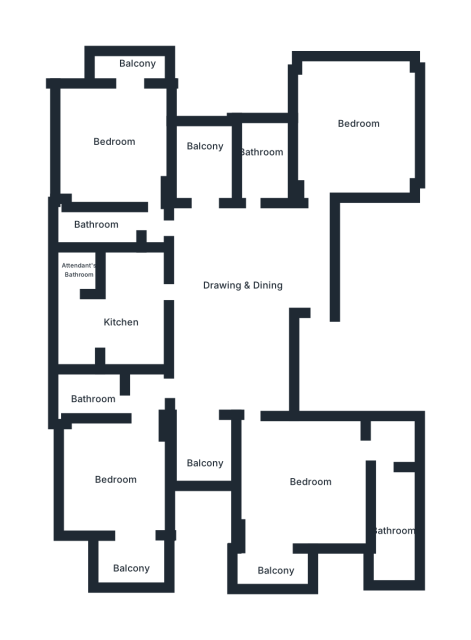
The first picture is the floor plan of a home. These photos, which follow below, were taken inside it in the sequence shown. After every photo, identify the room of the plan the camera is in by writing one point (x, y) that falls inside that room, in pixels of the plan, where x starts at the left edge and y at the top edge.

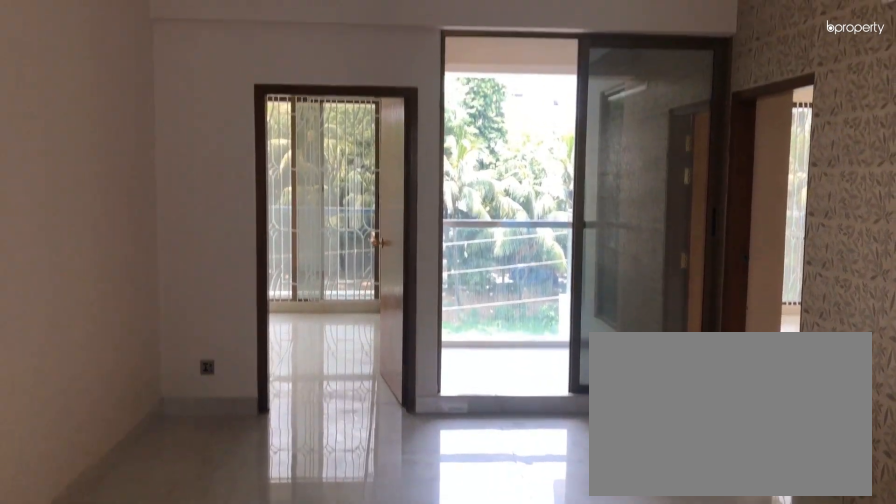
(236, 322)
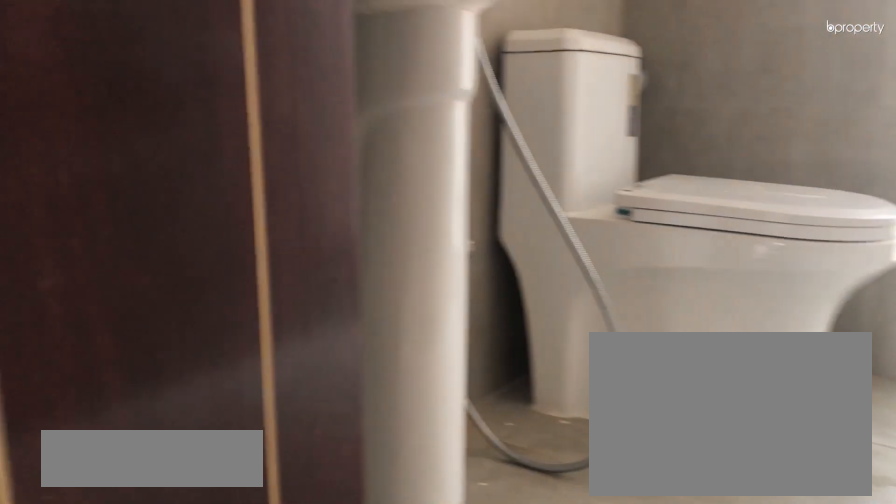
(261, 160)
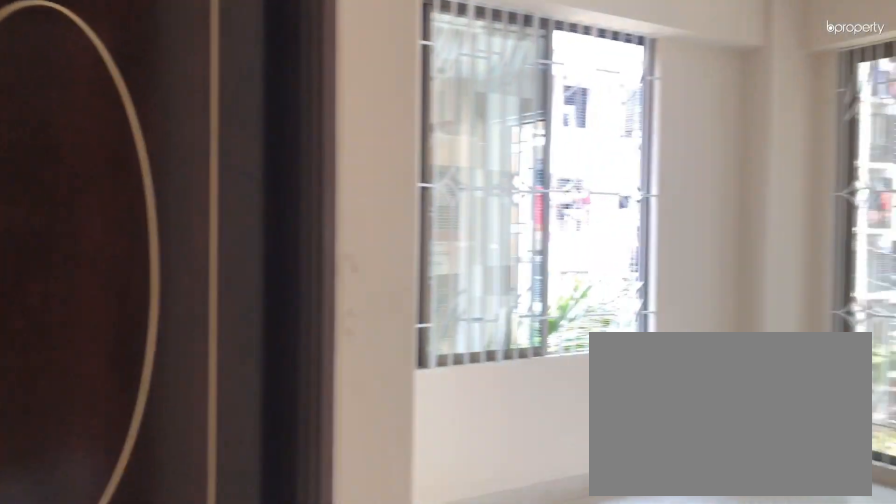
(151, 203)
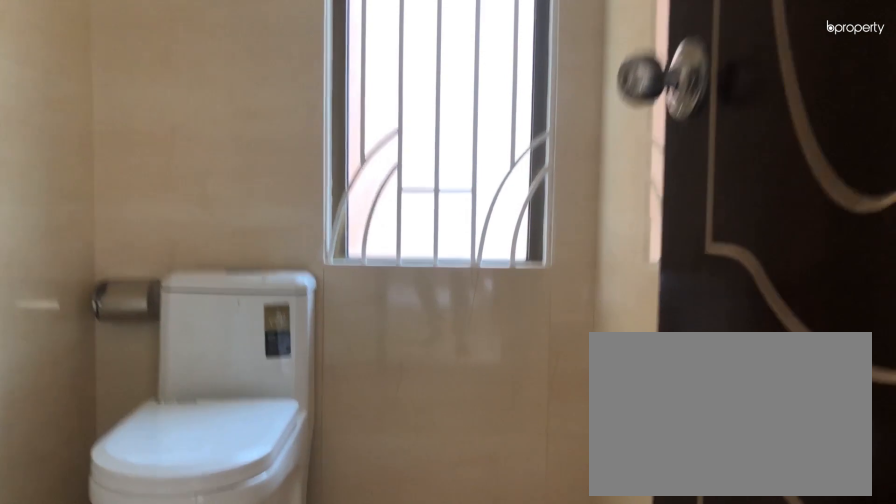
(109, 223)
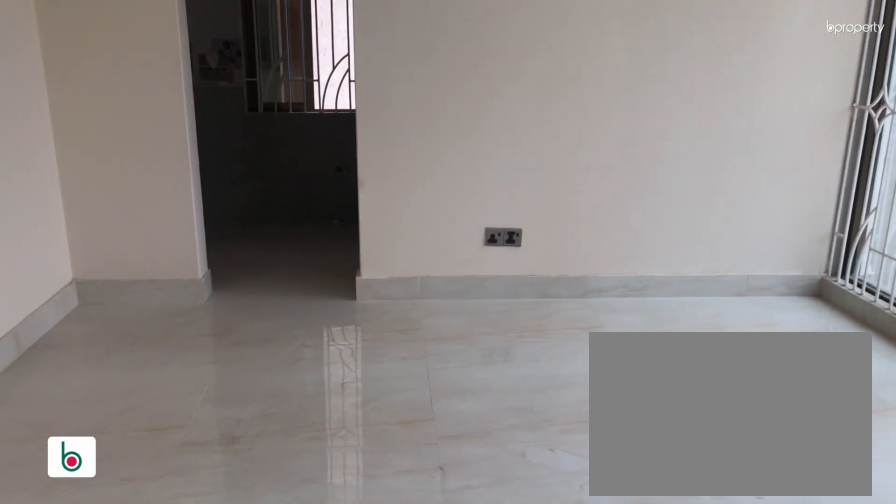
(300, 488)
